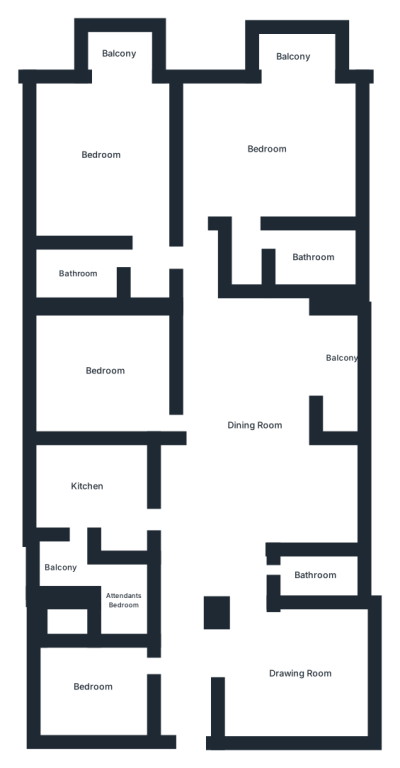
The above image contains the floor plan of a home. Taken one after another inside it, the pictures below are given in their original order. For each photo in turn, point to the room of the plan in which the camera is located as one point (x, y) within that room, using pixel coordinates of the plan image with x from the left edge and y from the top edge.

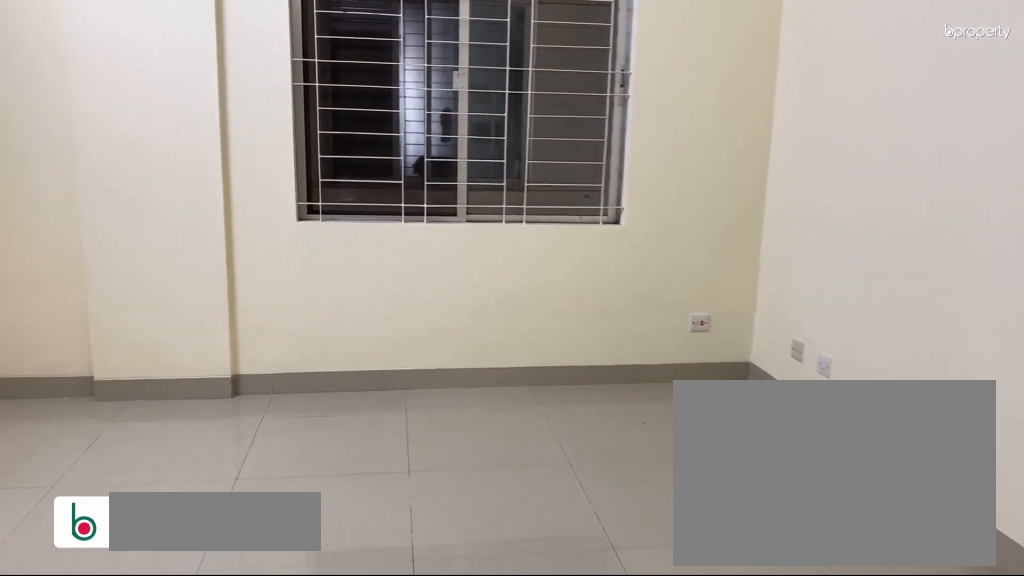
(297, 671)
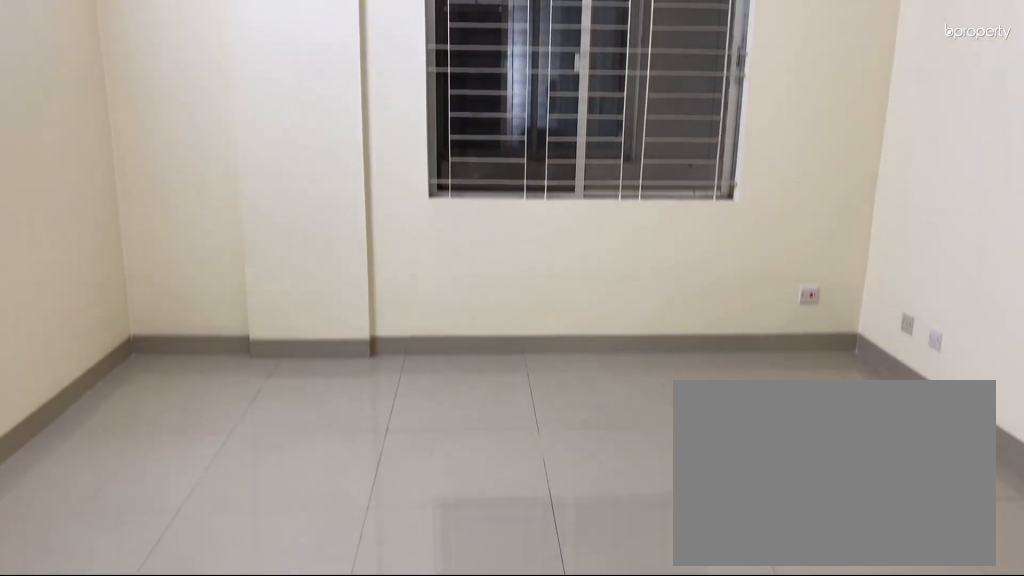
(297, 671)
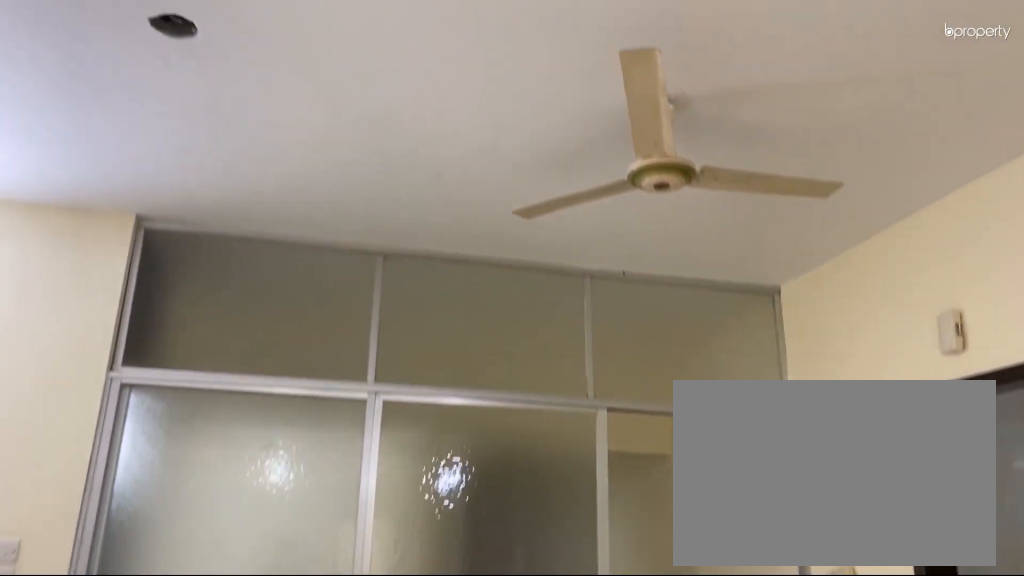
(253, 426)
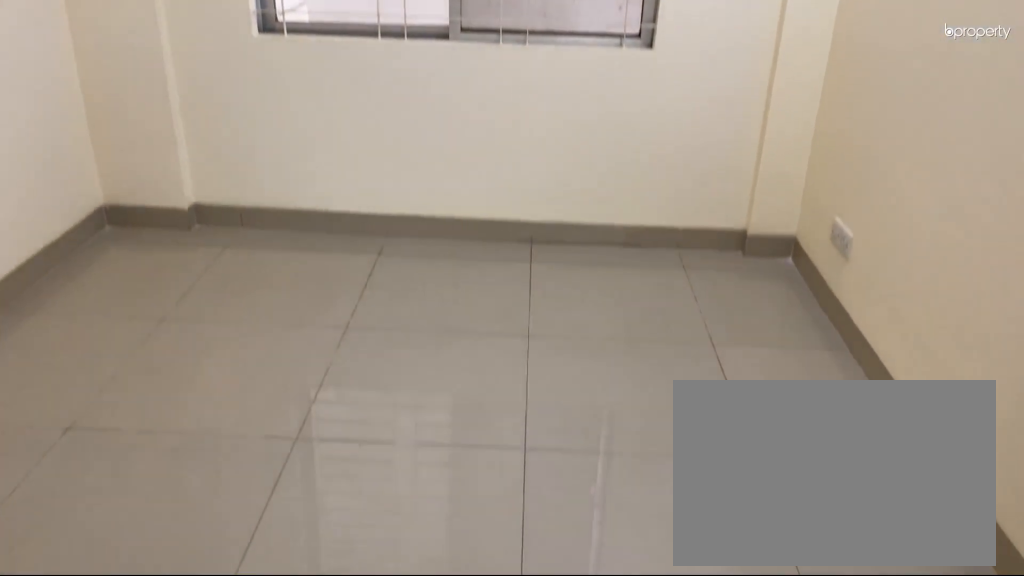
(92, 685)
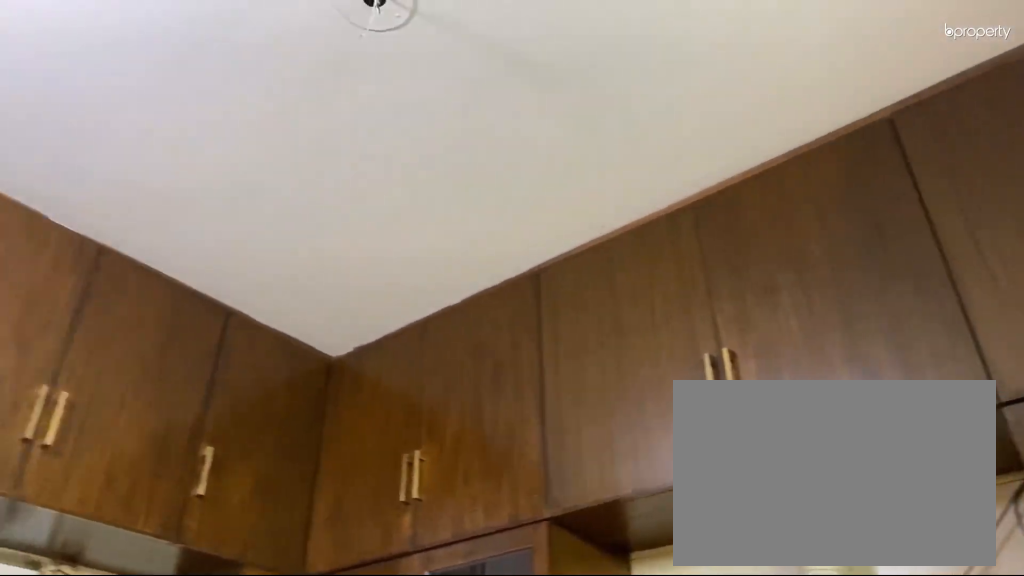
(89, 485)
